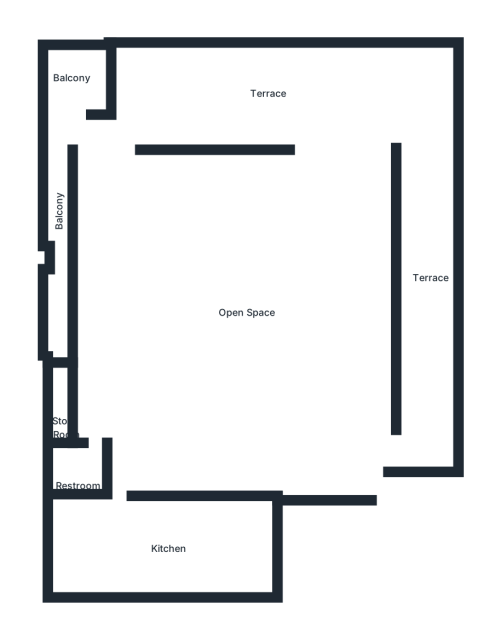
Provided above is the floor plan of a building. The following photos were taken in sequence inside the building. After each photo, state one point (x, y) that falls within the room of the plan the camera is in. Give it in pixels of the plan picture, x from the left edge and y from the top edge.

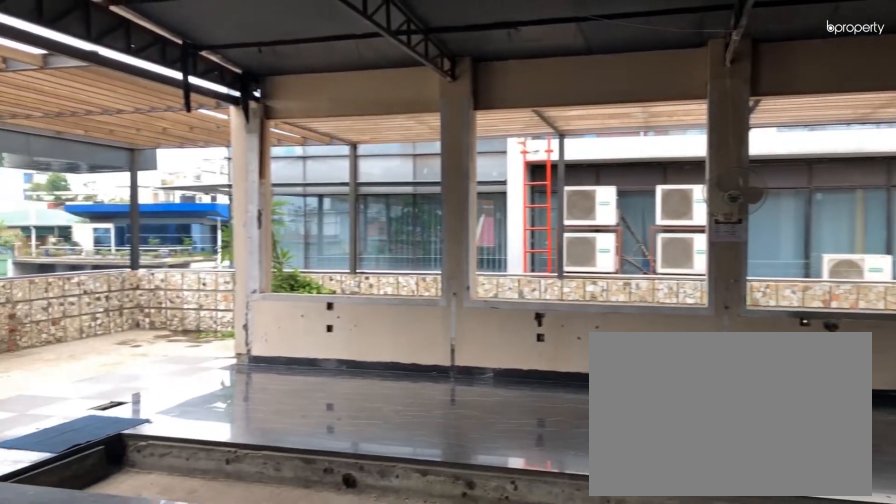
(177, 225)
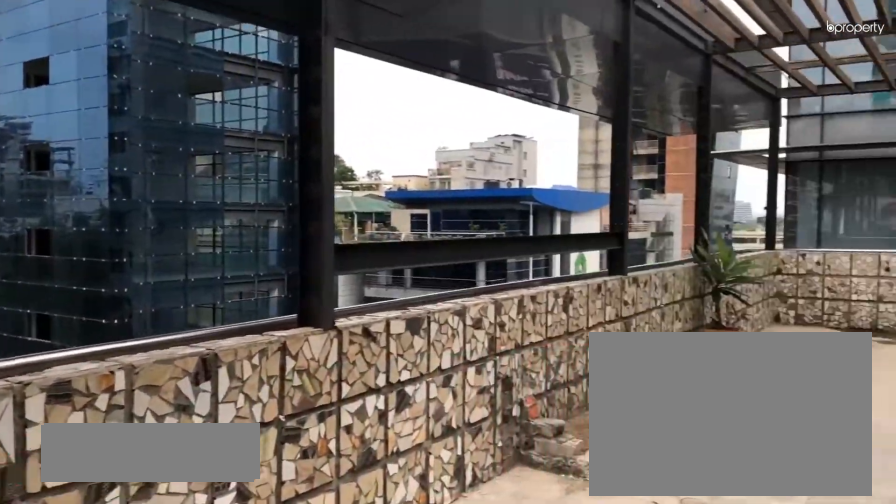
(195, 102)
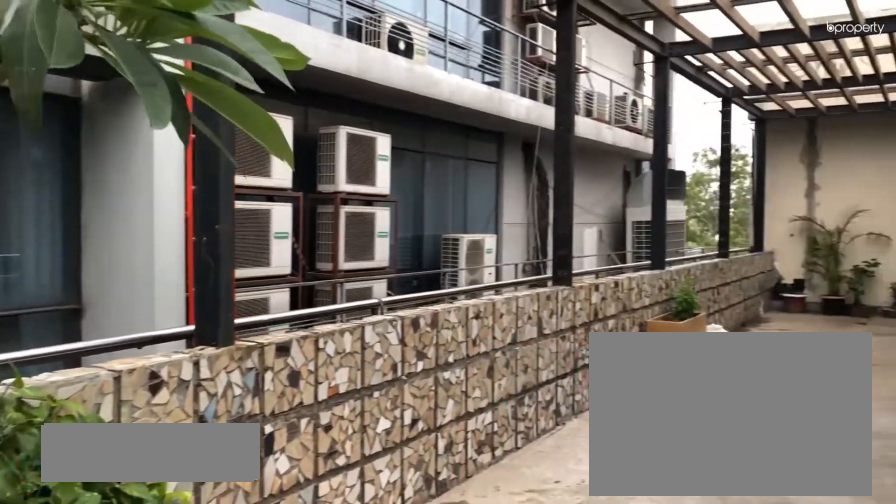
(419, 110)
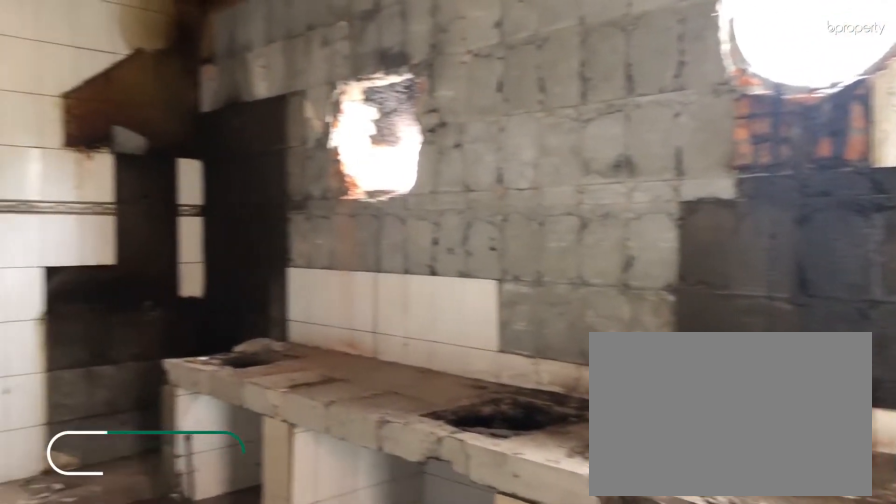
(138, 541)
